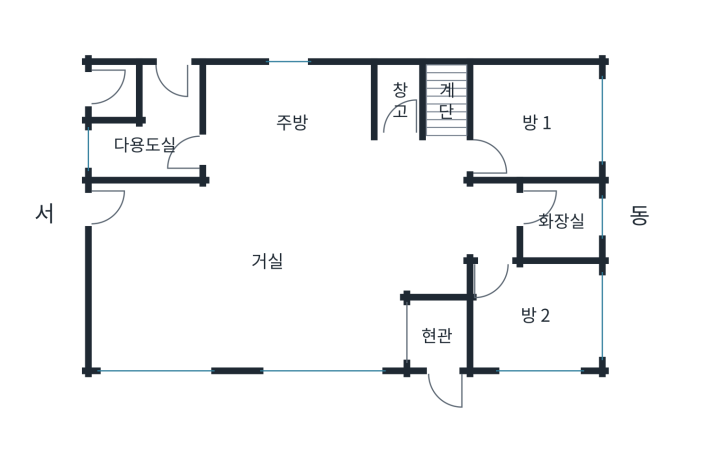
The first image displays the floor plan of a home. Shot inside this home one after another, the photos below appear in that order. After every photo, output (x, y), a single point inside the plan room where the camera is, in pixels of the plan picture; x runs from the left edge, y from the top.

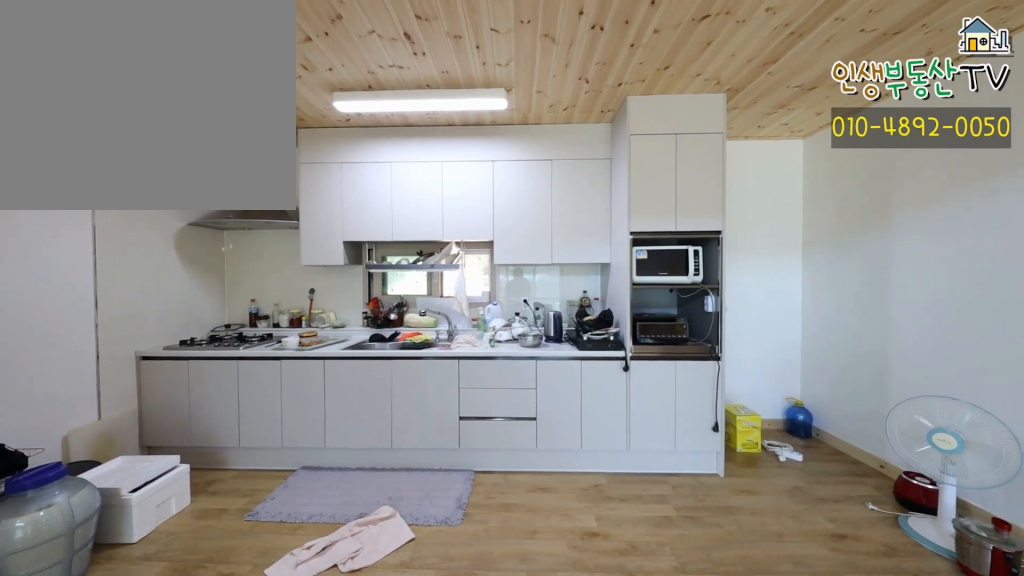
(276, 237)
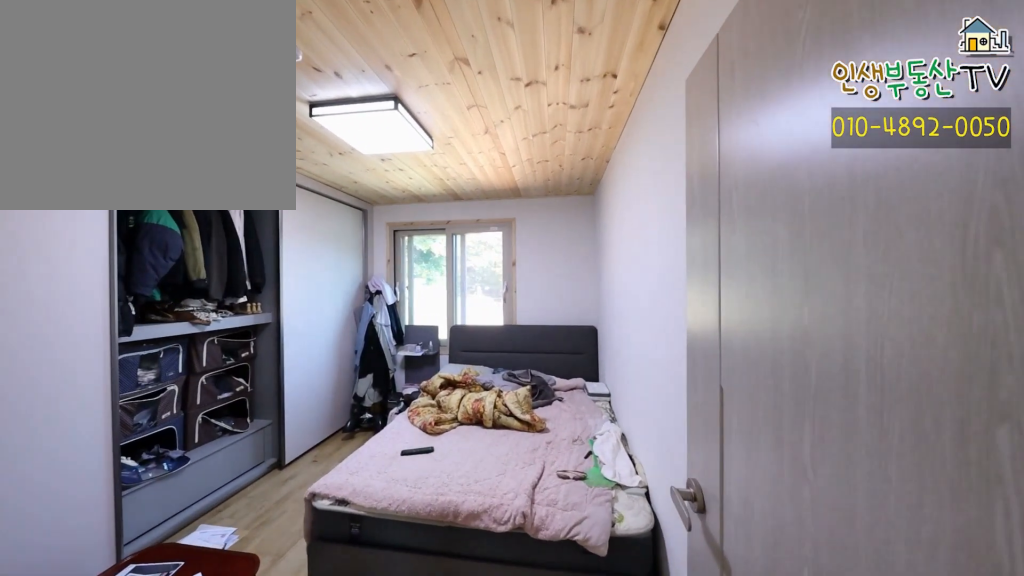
(542, 121)
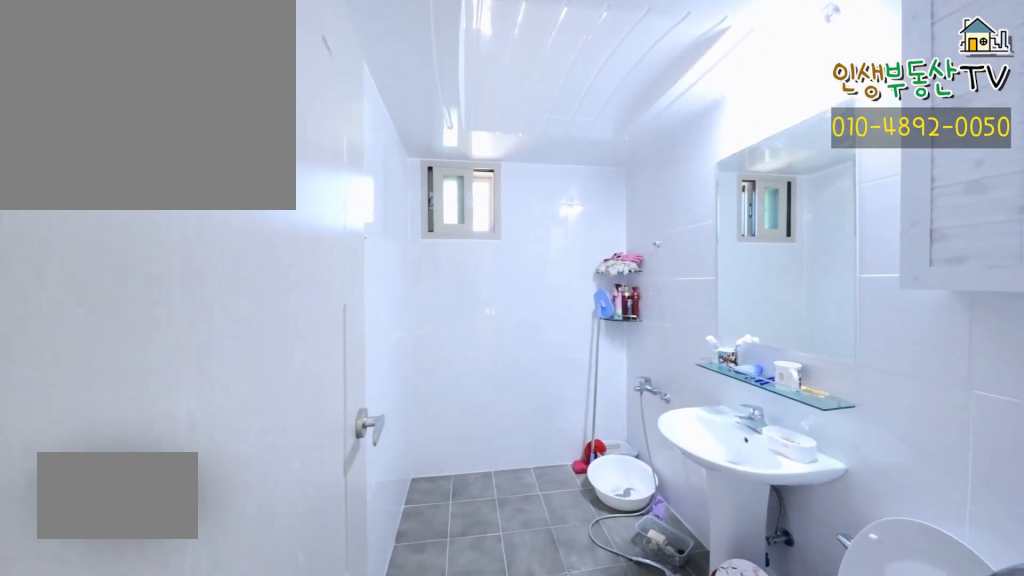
(560, 214)
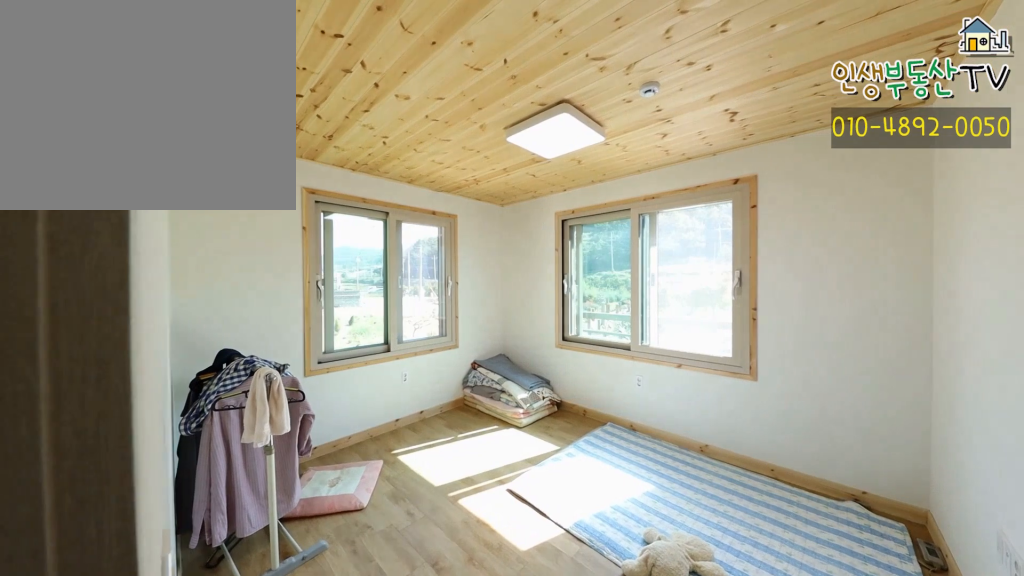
(542, 317)
